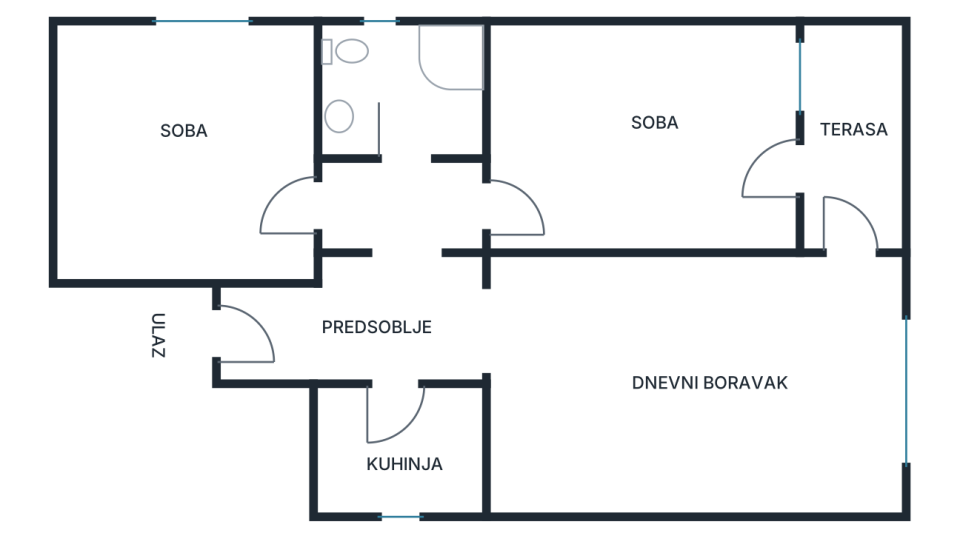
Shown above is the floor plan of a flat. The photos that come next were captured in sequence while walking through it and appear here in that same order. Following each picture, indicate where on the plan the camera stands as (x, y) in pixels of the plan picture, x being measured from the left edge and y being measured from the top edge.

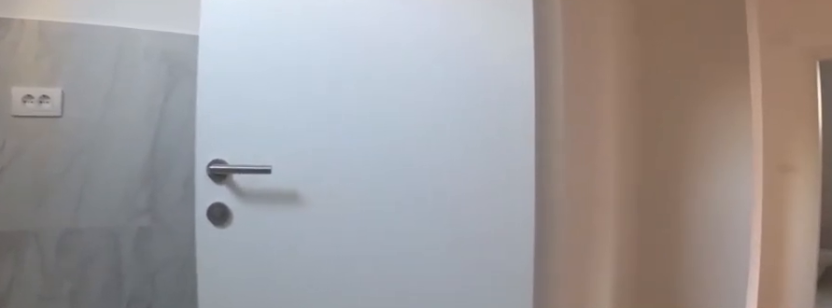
(425, 445)
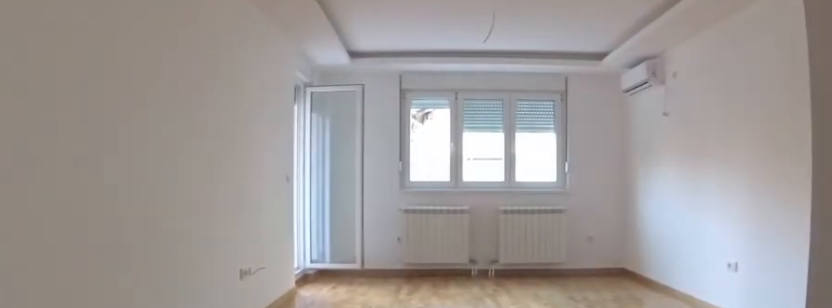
(427, 332)
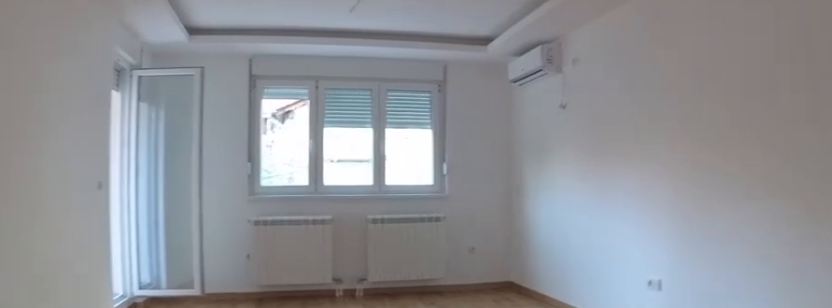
(500, 334)
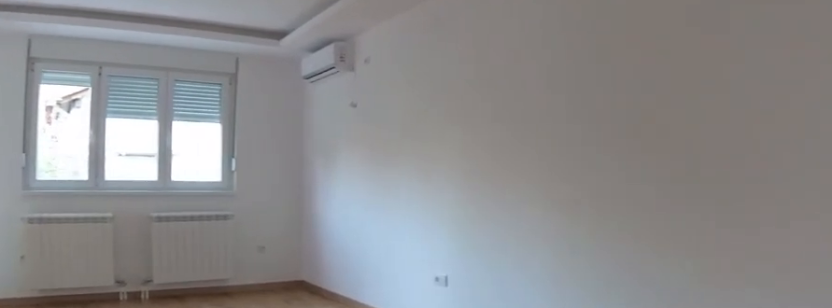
(491, 334)
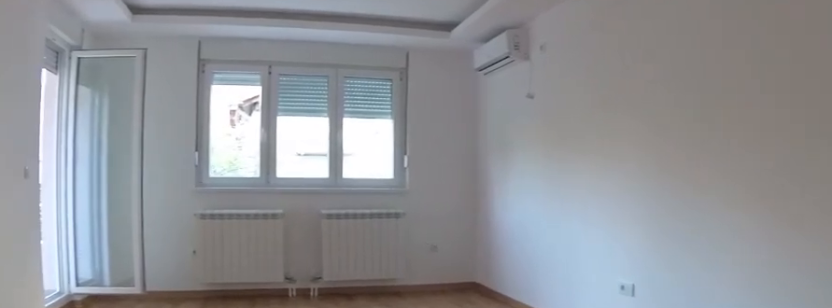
(500, 335)
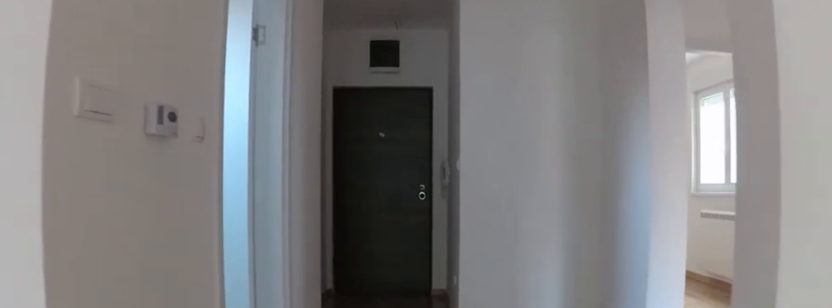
(567, 327)
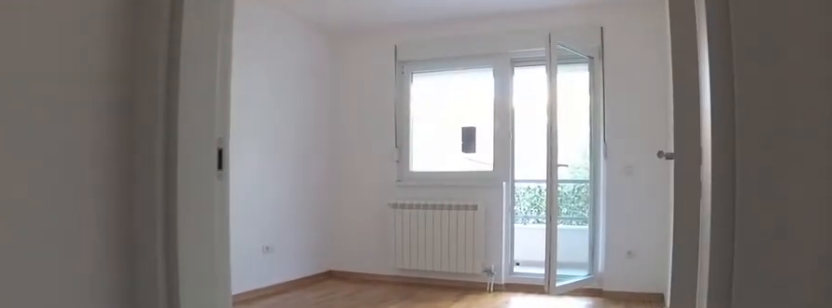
(431, 211)
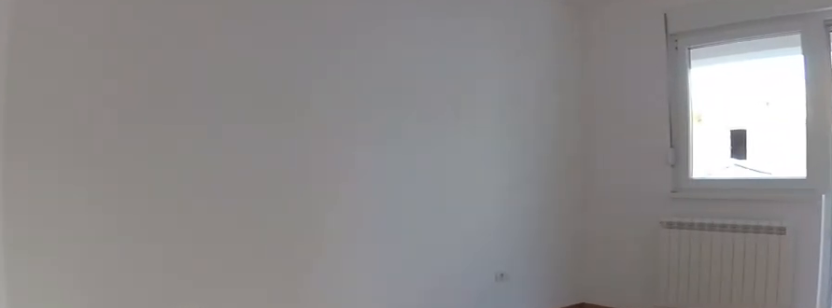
(477, 214)
